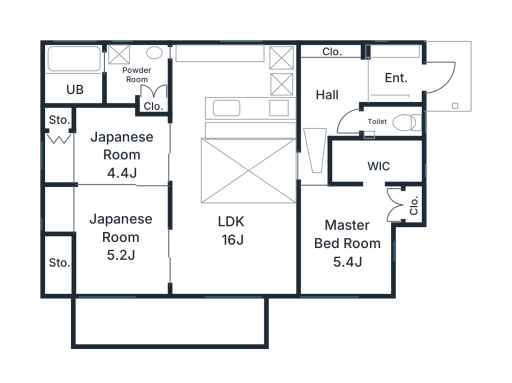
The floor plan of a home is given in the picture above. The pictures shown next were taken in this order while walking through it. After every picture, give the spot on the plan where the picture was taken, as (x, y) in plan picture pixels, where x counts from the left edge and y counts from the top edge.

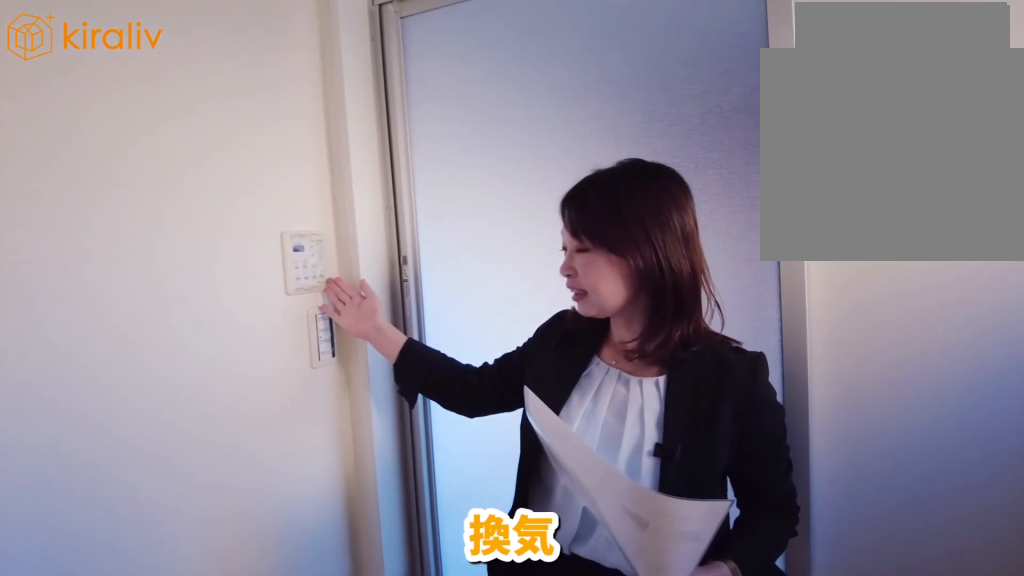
(99, 91)
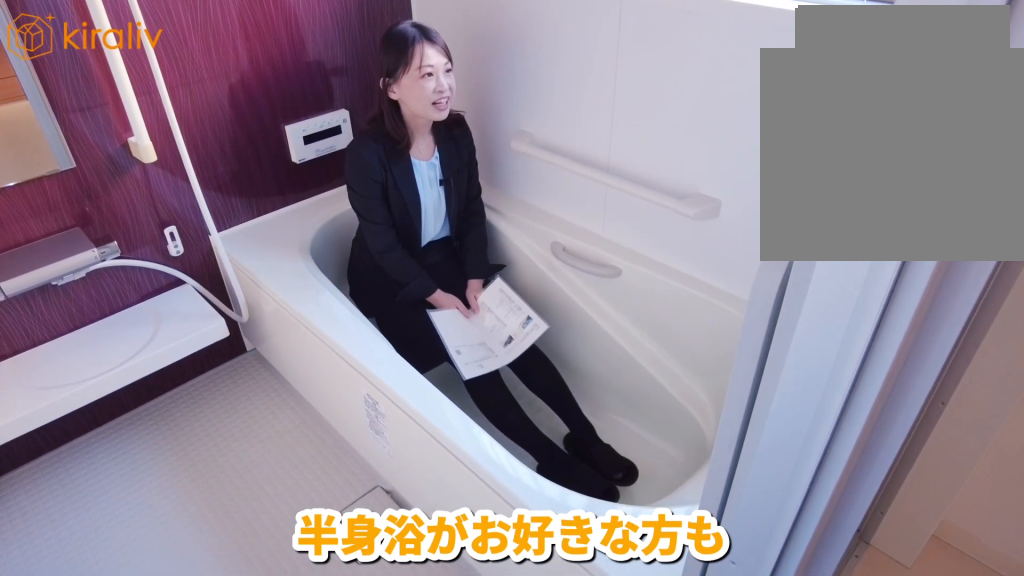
(78, 91)
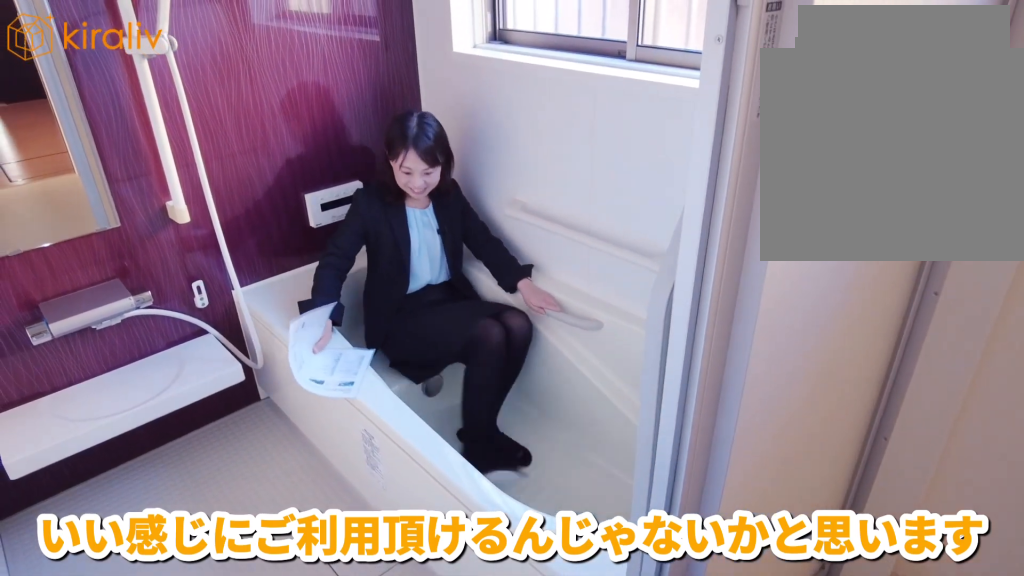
(77, 90)
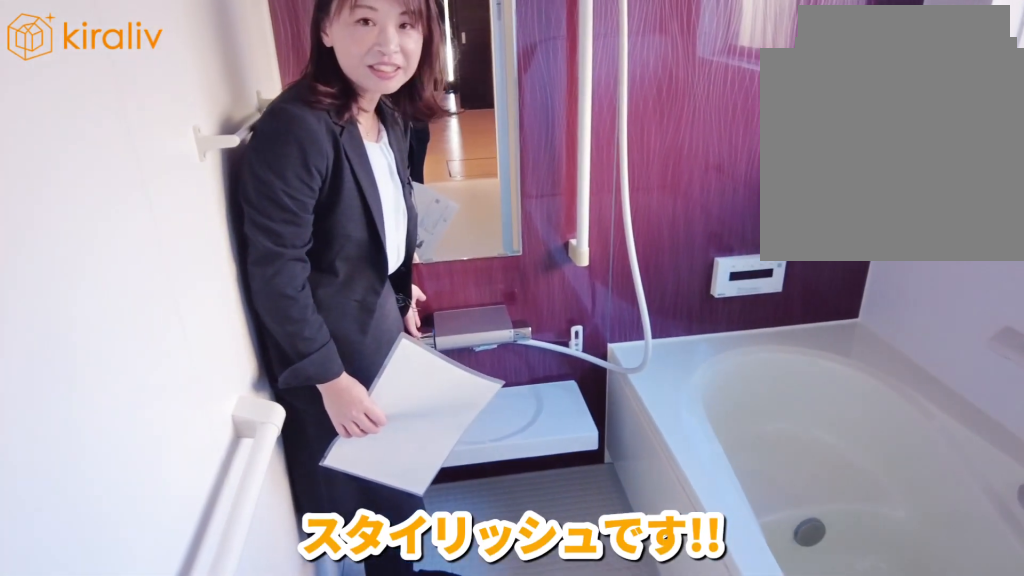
(78, 90)
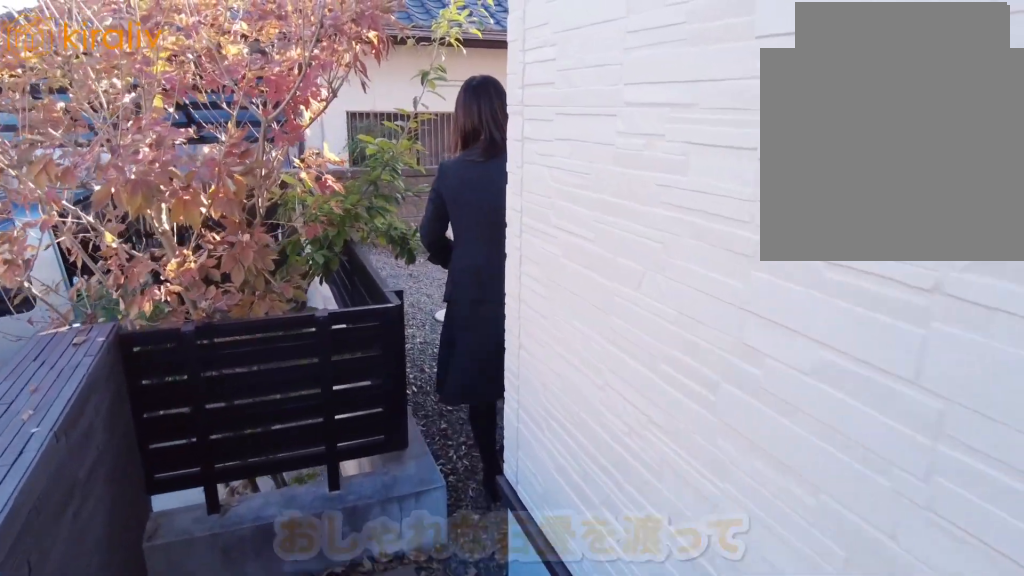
(416, 228)
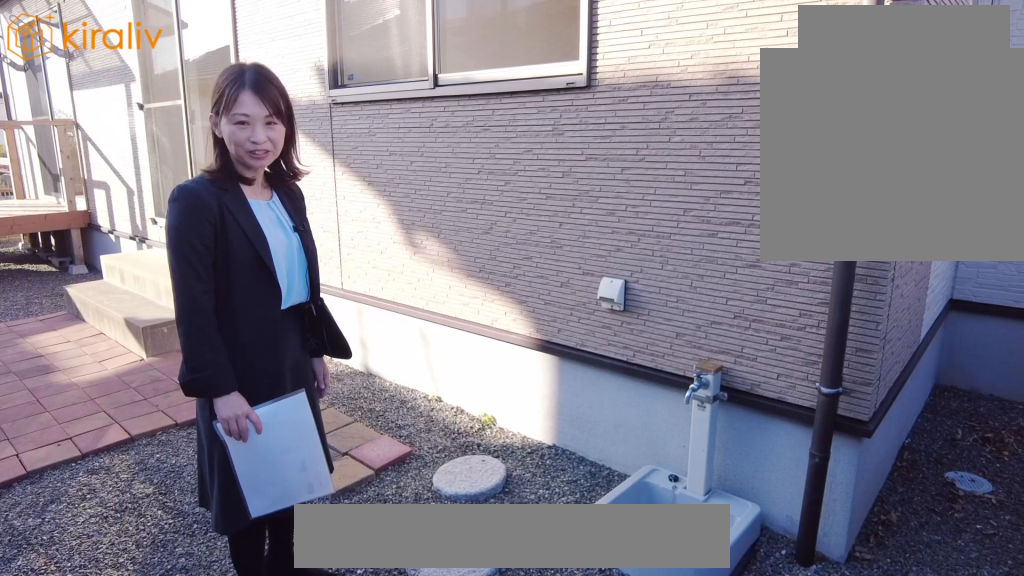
(368, 299)
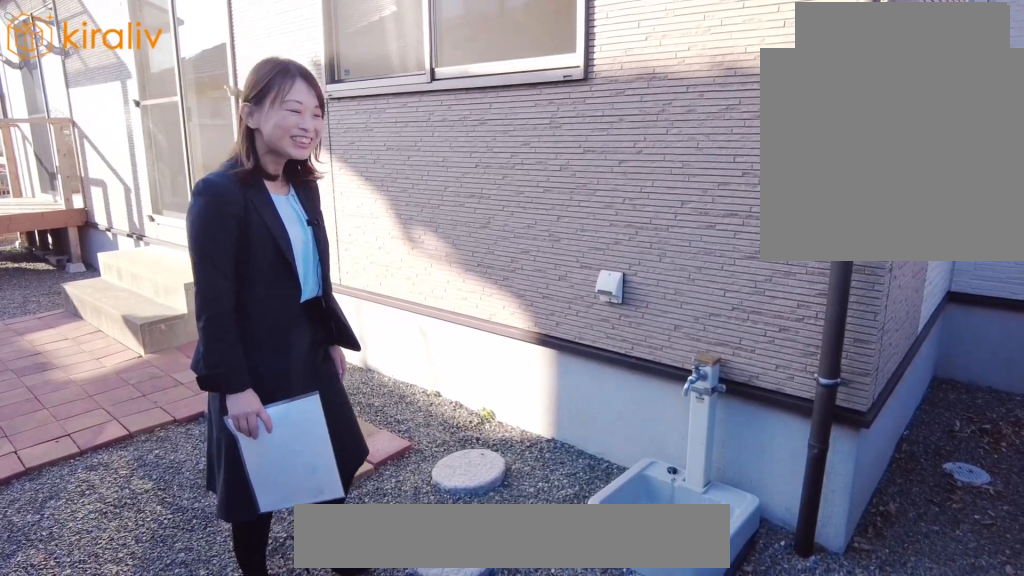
(366, 299)
